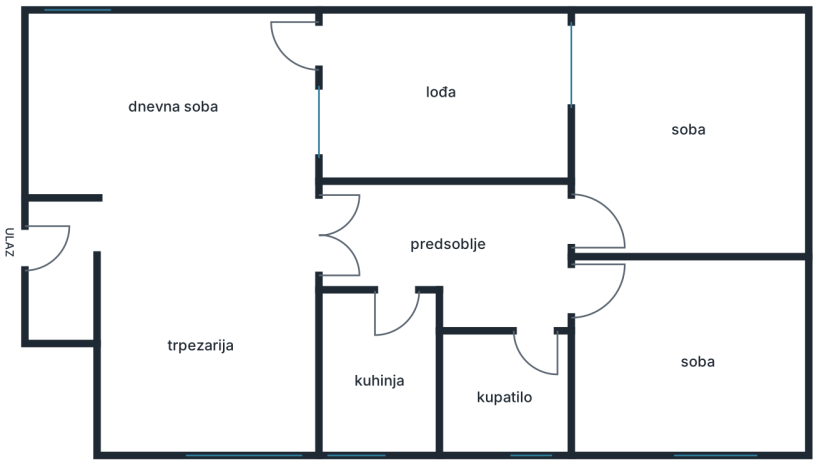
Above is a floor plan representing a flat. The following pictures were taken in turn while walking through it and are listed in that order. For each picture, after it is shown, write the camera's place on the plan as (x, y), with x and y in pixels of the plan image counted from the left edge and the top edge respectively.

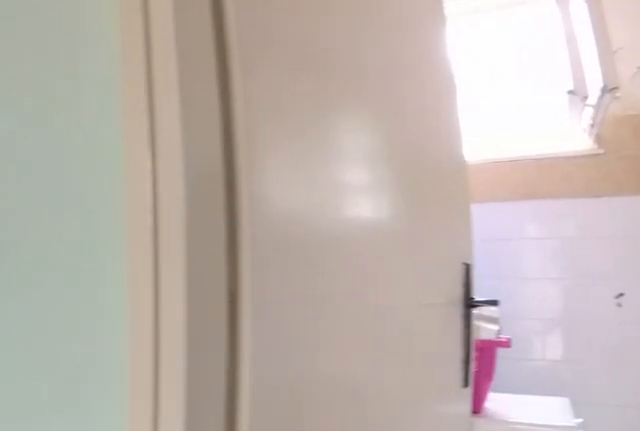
(501, 297)
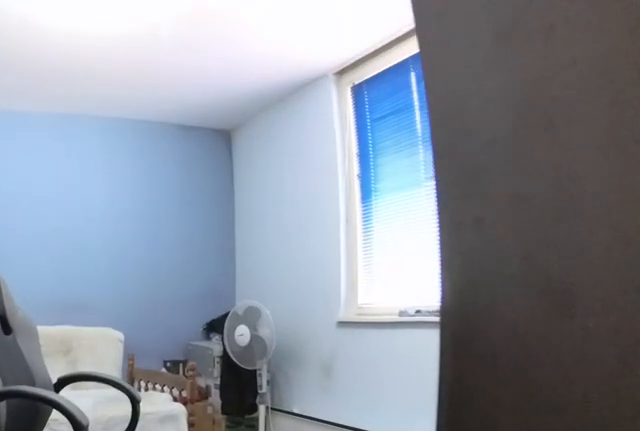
(567, 286)
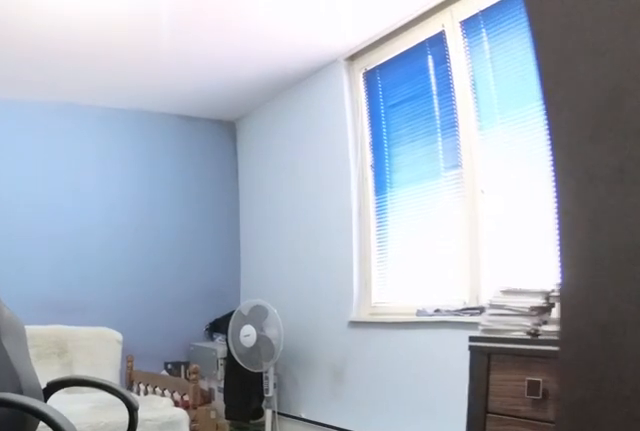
(582, 287)
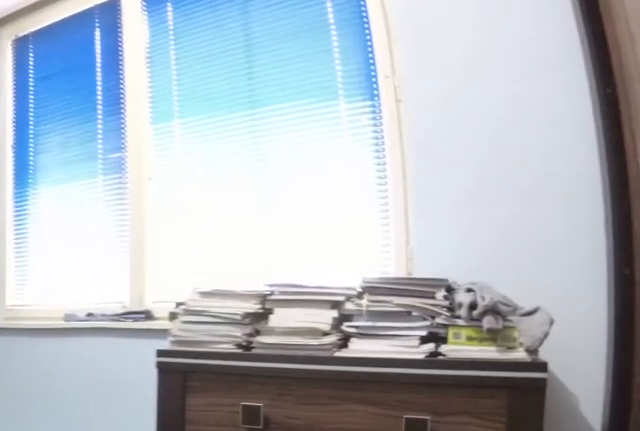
(624, 342)
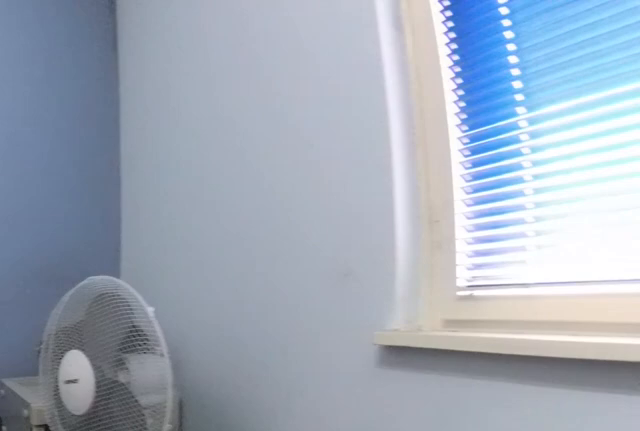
(703, 403)
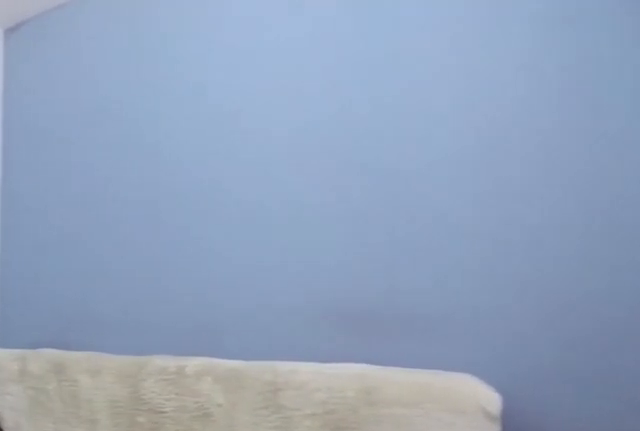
(722, 419)
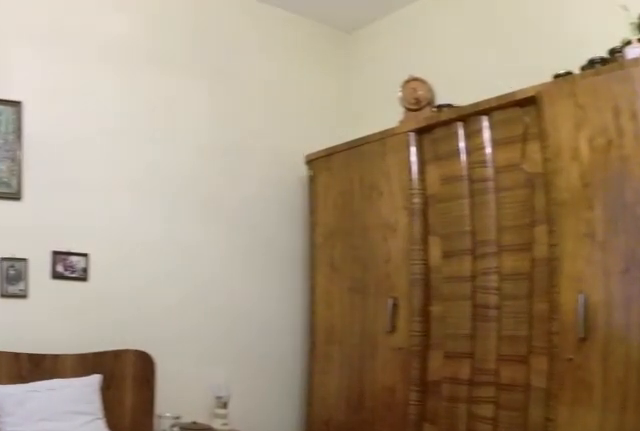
(705, 234)
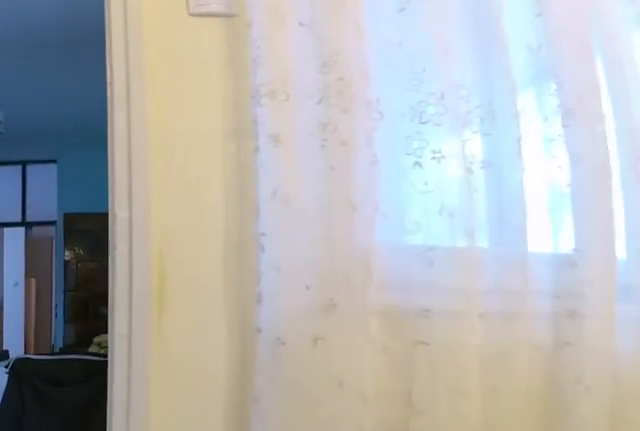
(680, 220)
